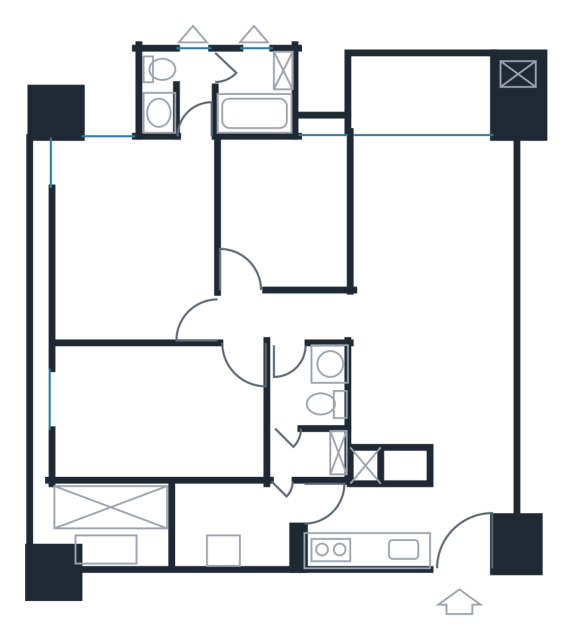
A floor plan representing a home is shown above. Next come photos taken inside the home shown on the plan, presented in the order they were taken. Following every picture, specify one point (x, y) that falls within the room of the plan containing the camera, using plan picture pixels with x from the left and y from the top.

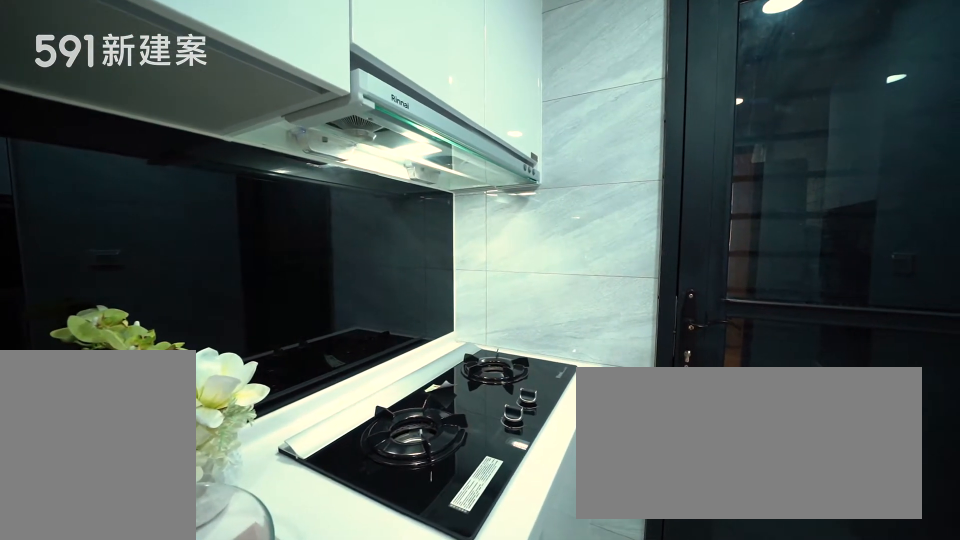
(364, 527)
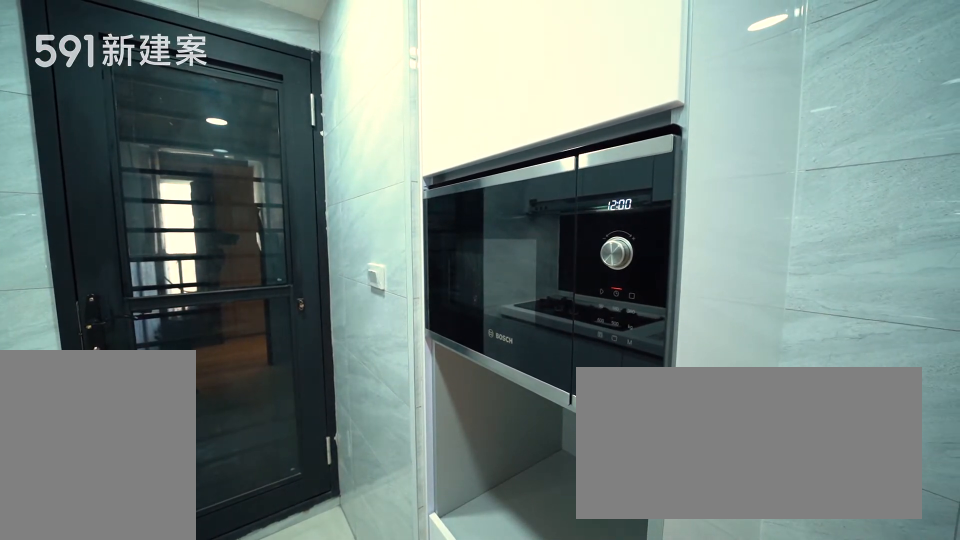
(364, 527)
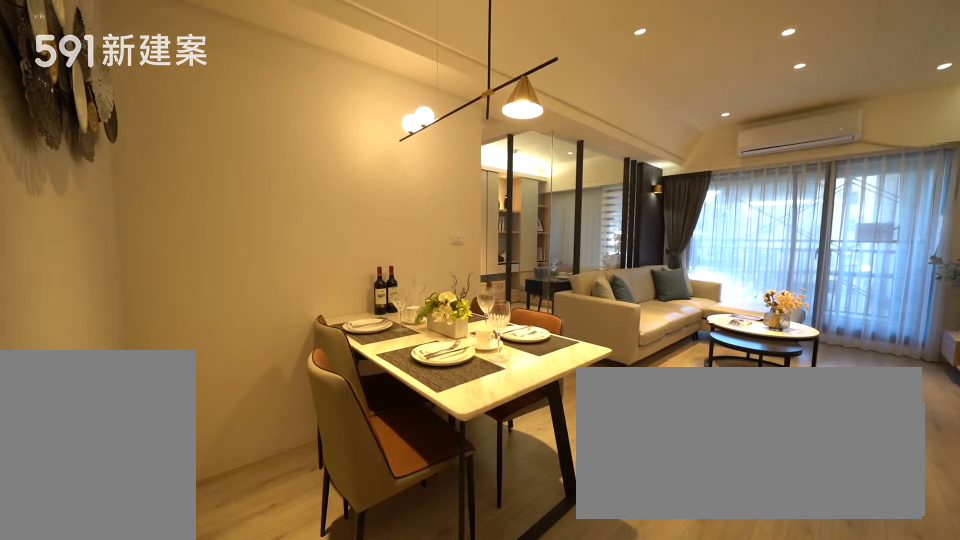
(402, 392)
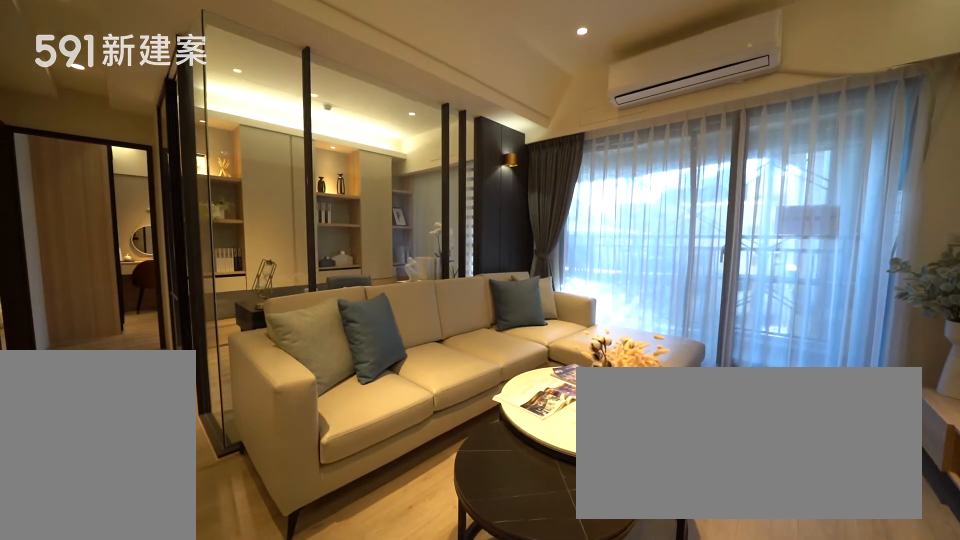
(425, 210)
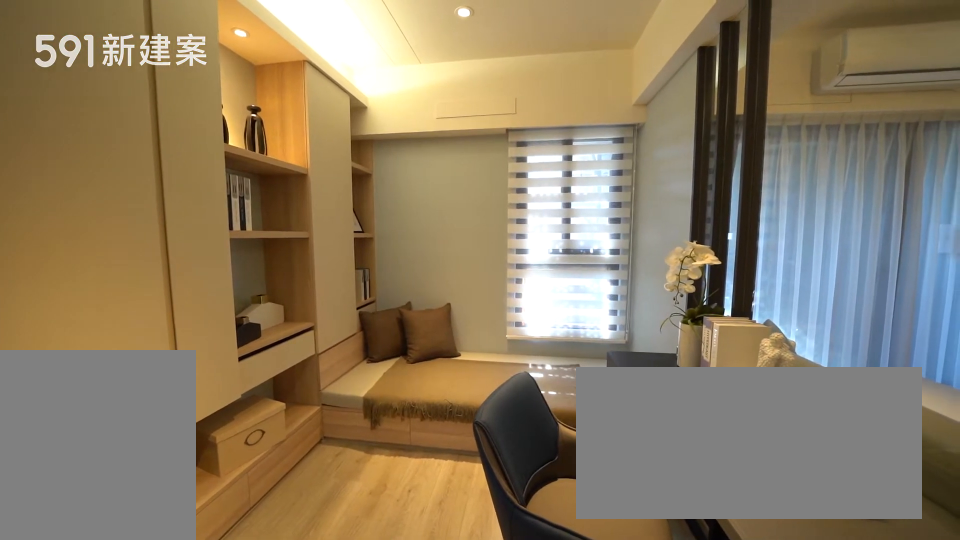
(280, 208)
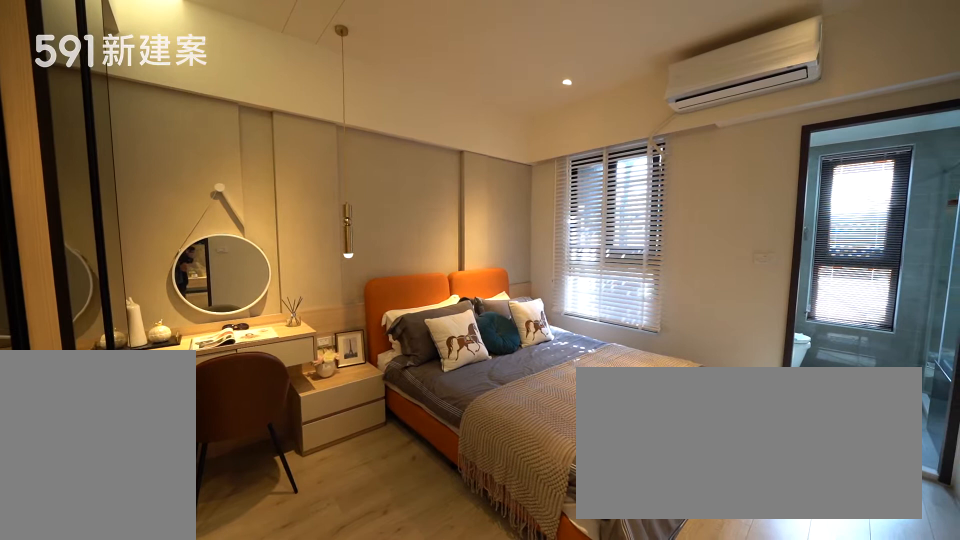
(131, 233)
